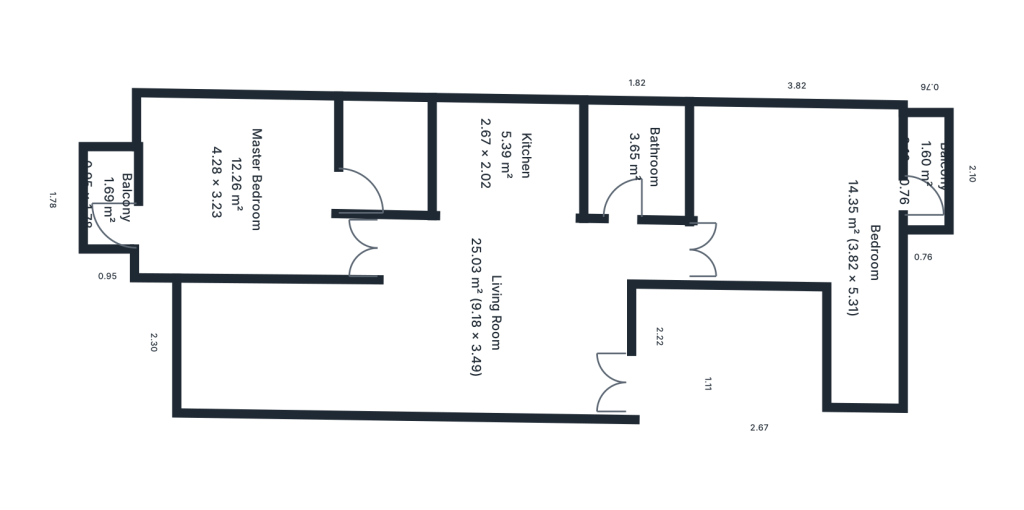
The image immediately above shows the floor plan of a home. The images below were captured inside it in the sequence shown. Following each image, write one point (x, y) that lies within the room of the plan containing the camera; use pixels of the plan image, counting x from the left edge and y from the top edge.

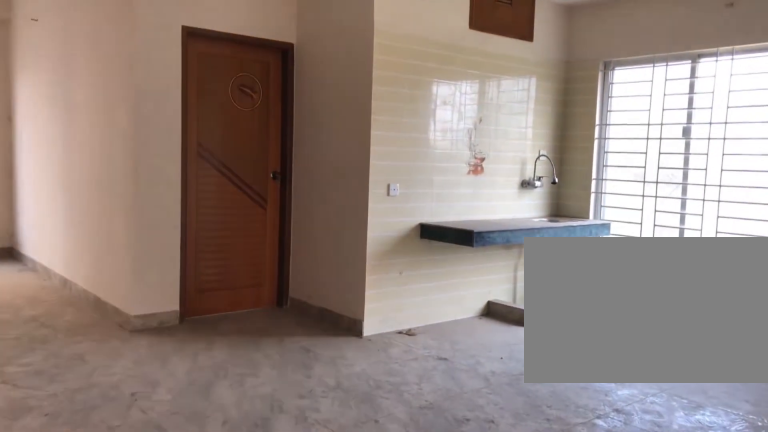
(577, 358)
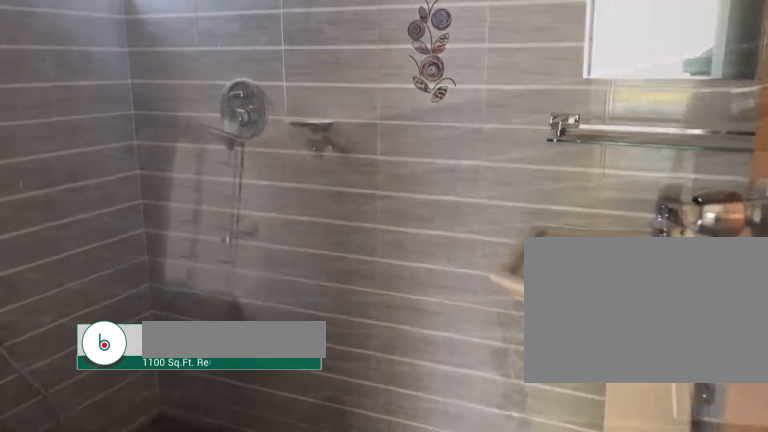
(400, 149)
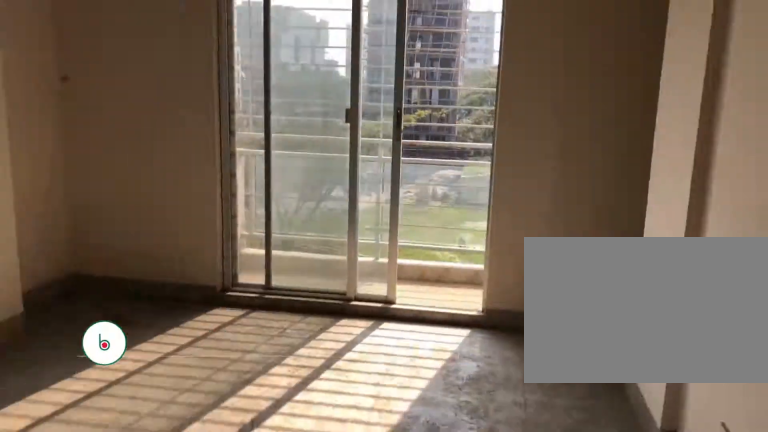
(754, 196)
